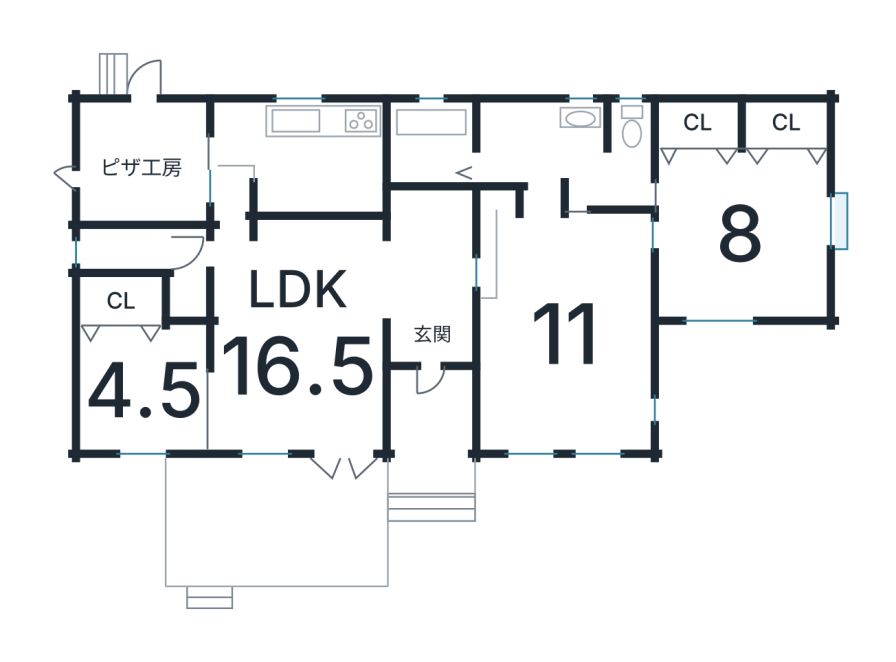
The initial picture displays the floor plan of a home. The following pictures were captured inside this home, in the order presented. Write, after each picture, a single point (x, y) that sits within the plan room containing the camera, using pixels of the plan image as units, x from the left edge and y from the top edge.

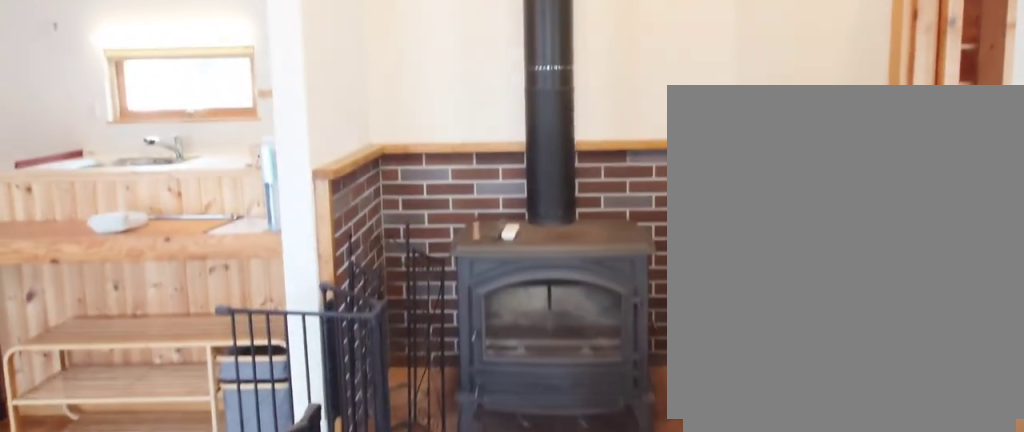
(424, 298)
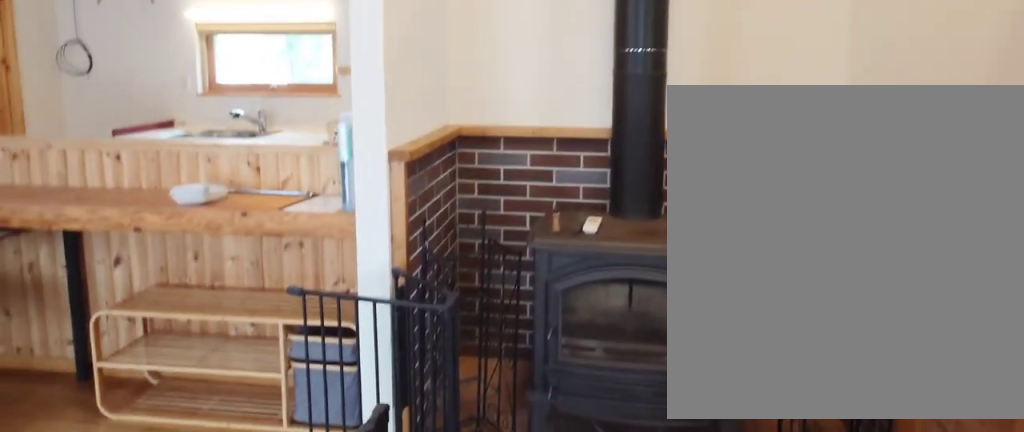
(424, 298)
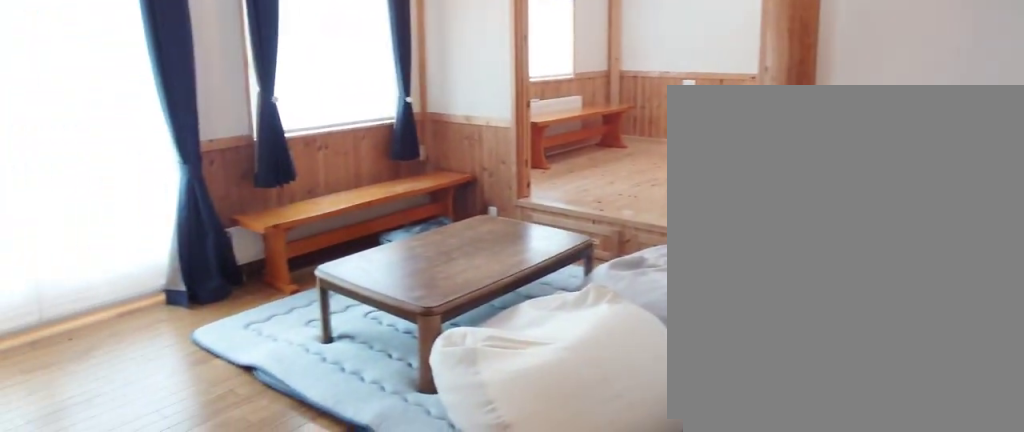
(292, 344)
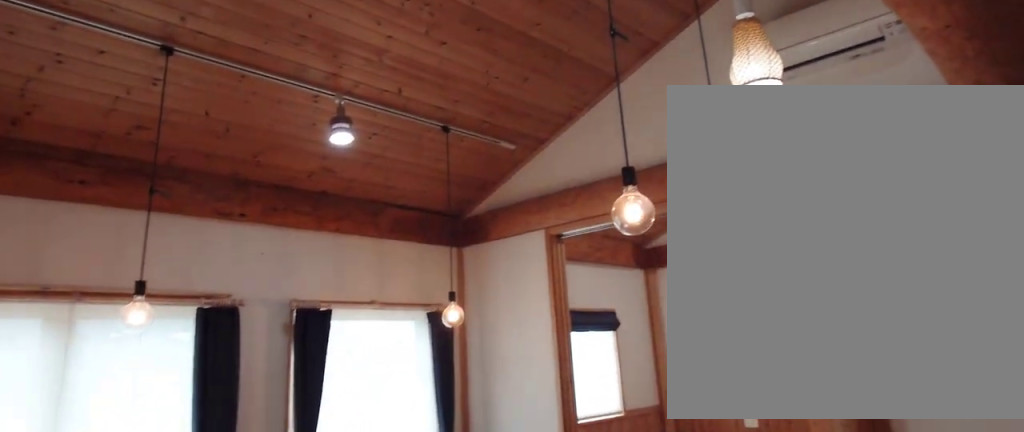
(292, 344)
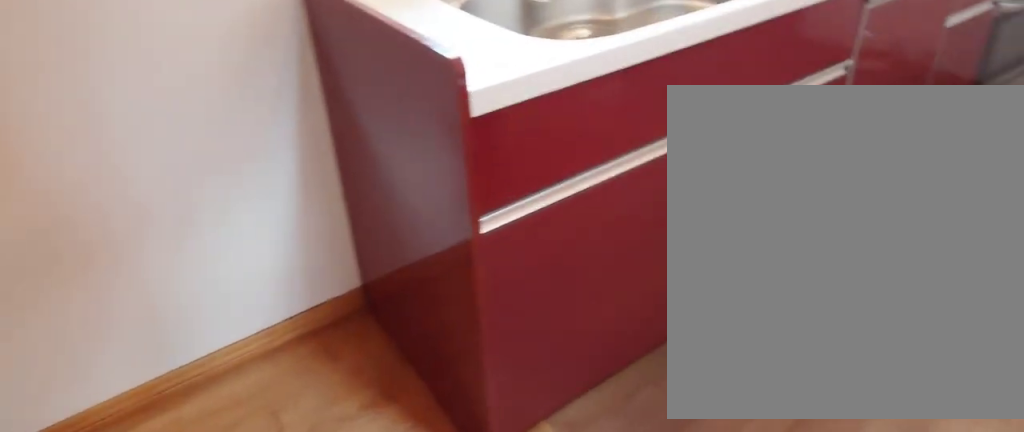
(301, 168)
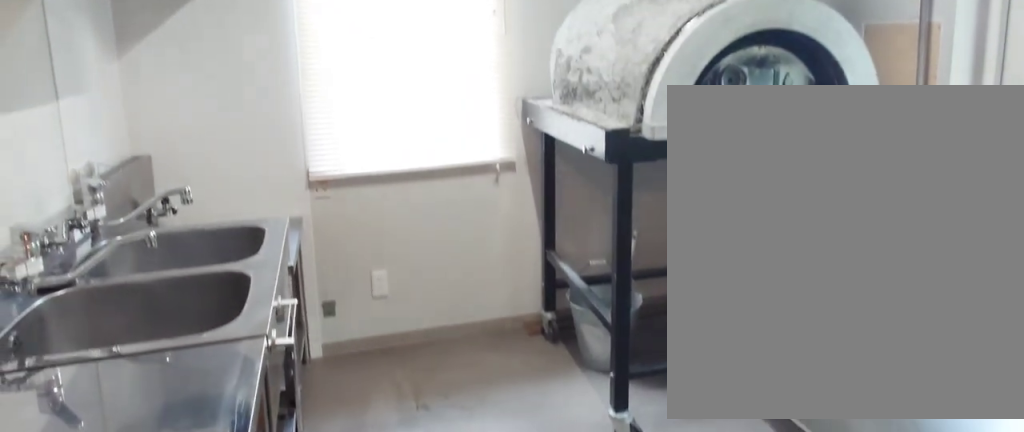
(134, 170)
